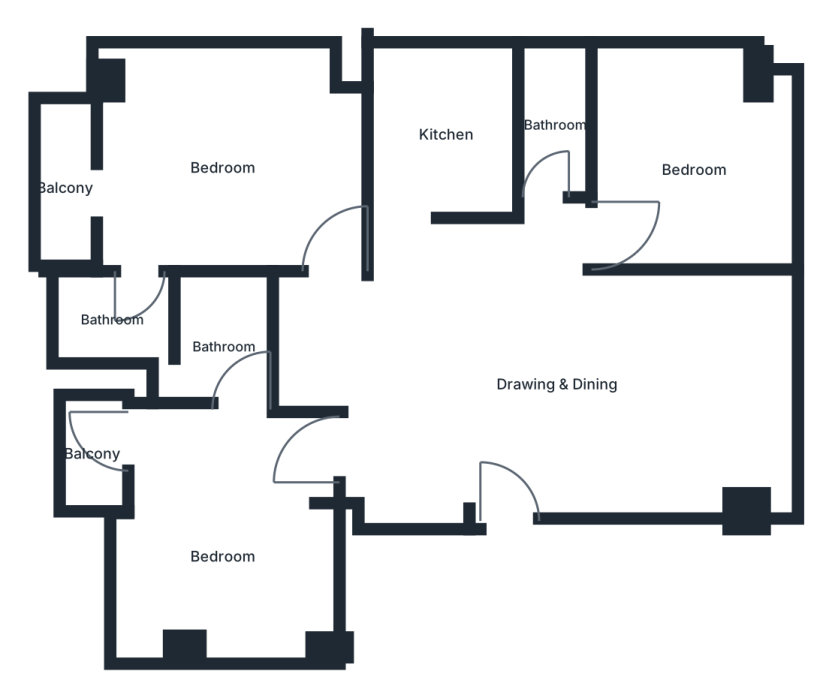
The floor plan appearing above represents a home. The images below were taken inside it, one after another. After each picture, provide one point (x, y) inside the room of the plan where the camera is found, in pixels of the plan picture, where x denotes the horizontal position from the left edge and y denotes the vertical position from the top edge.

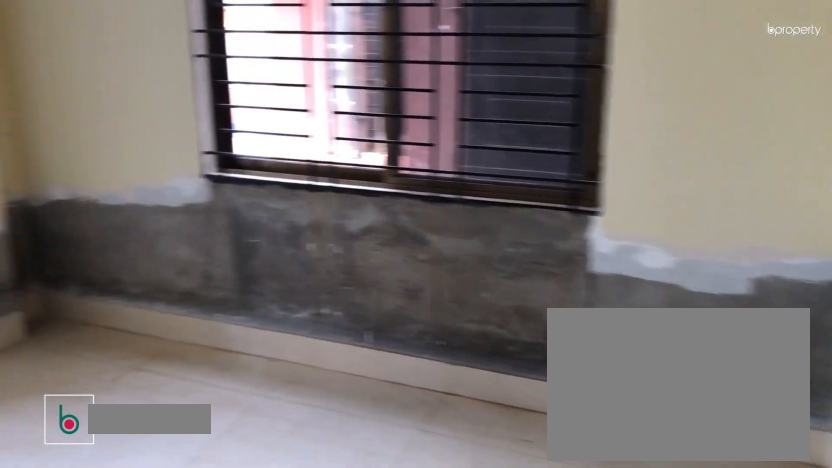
(227, 169)
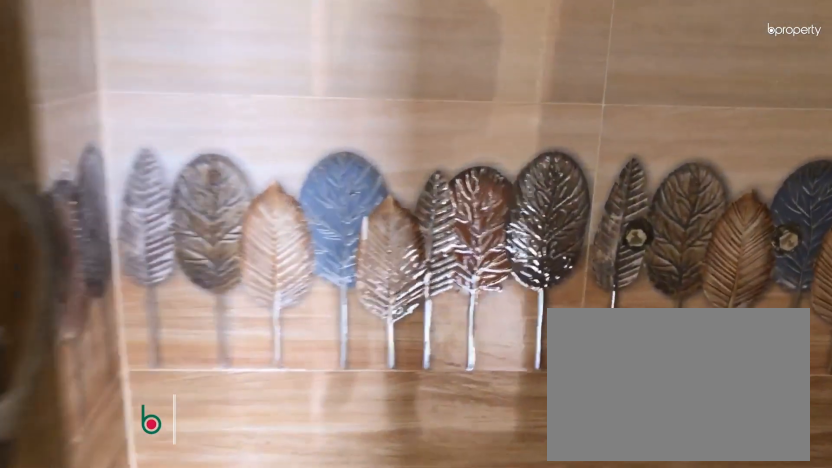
(113, 320)
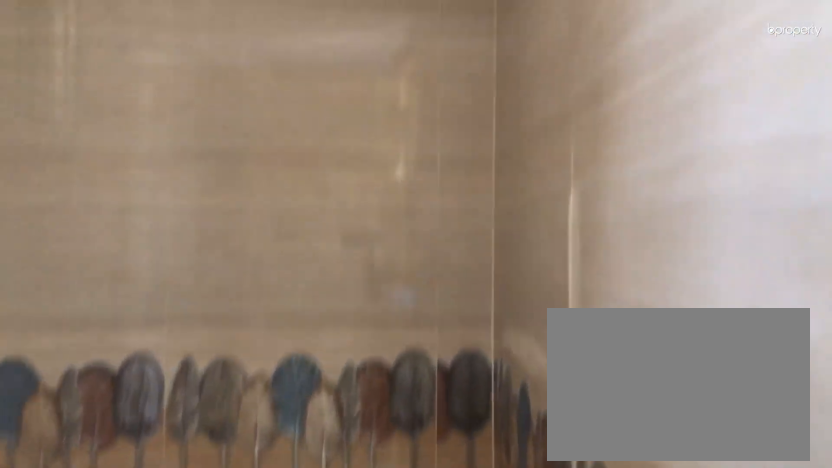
(113, 320)
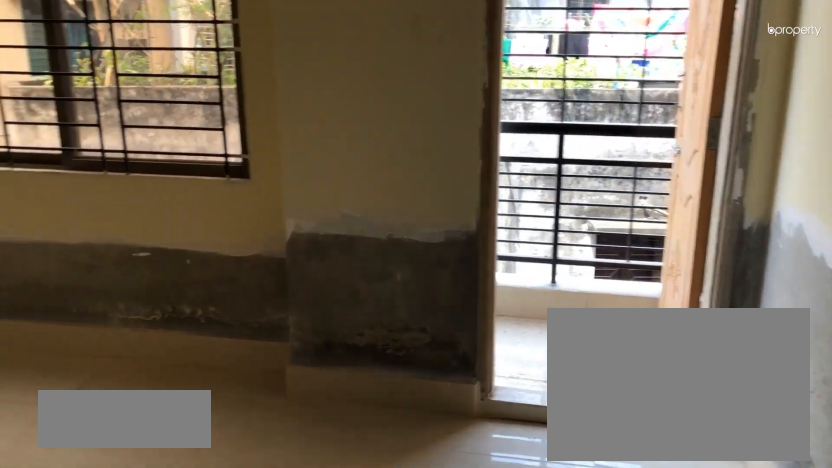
(222, 557)
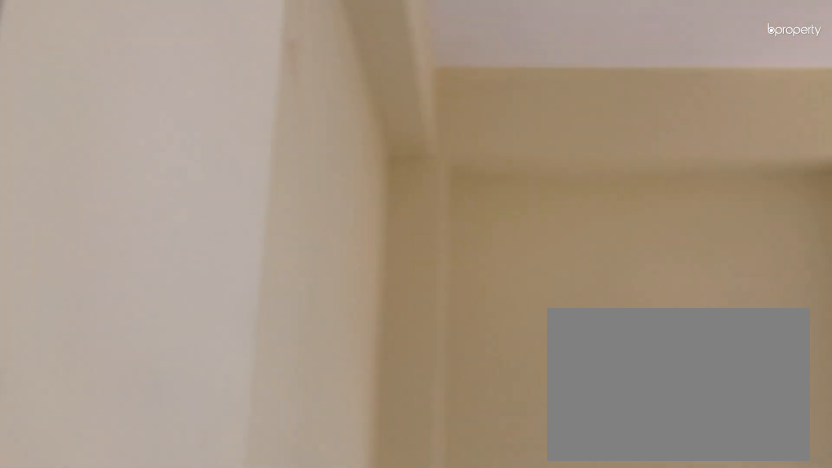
(222, 557)
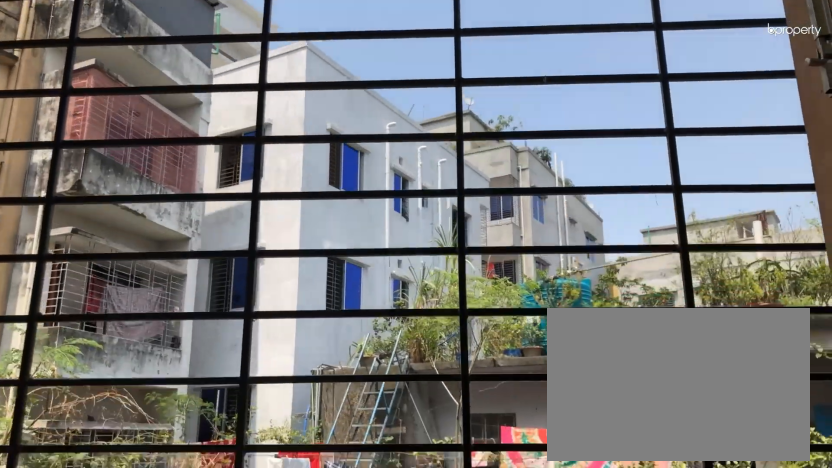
(95, 453)
